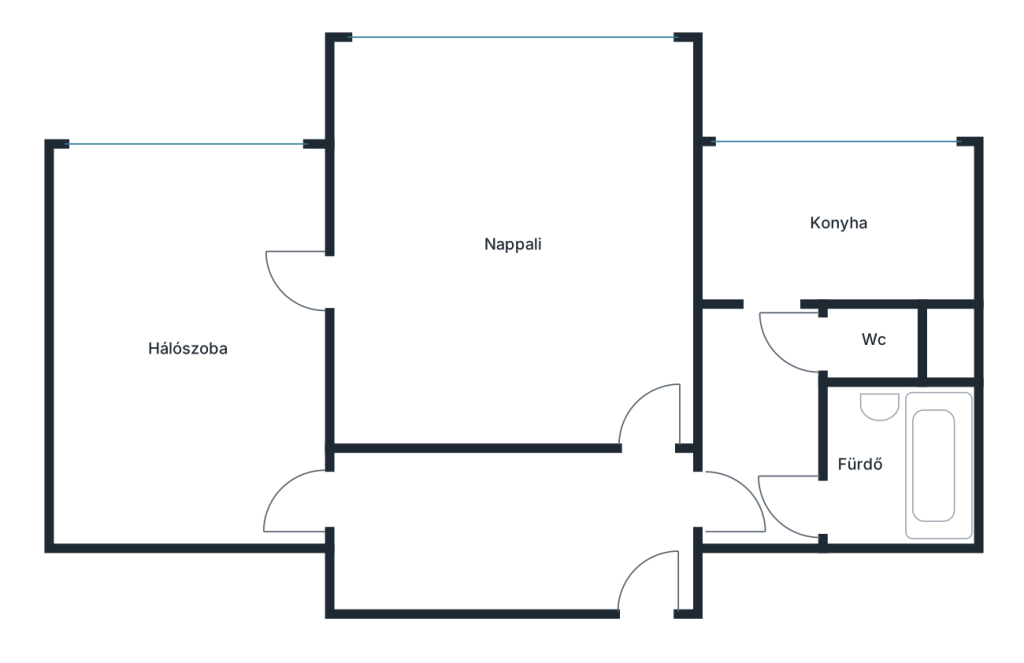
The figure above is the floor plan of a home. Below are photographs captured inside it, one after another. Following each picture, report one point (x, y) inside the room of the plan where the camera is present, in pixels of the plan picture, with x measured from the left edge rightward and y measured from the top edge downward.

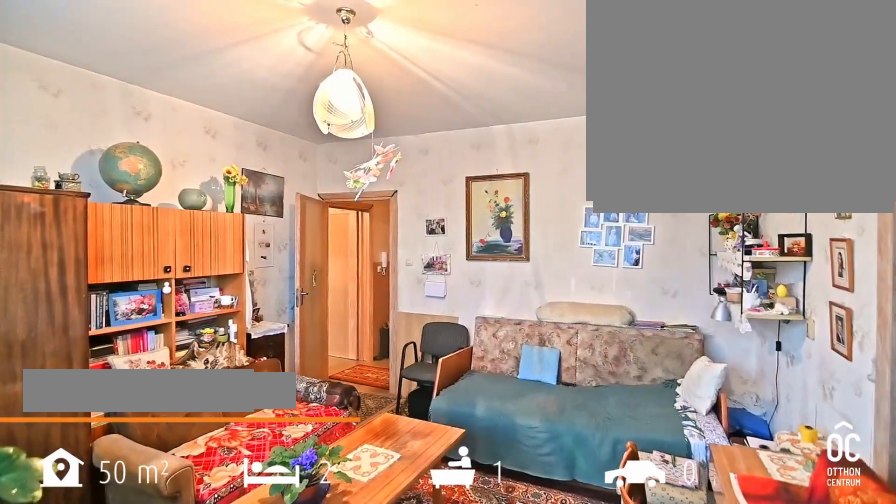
(513, 246)
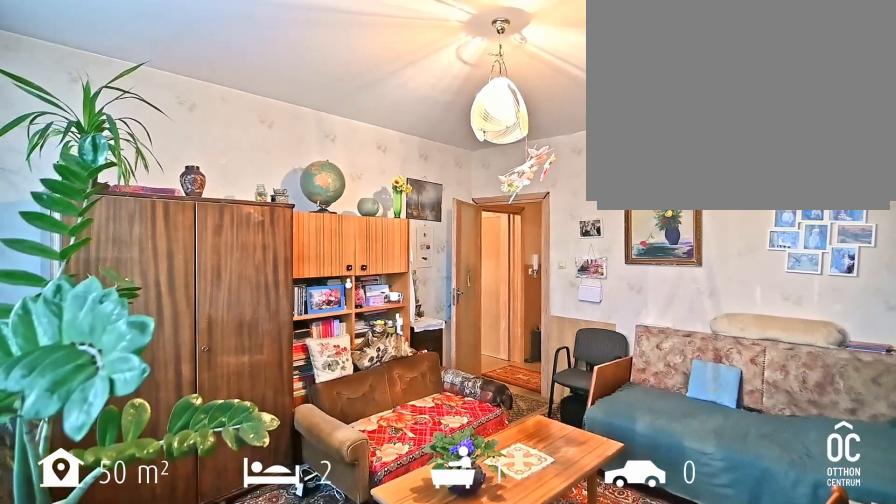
(513, 246)
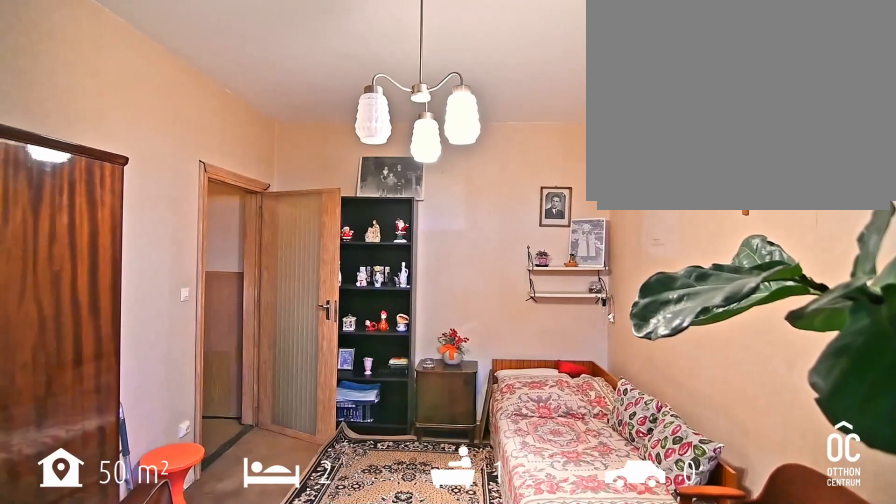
(190, 354)
